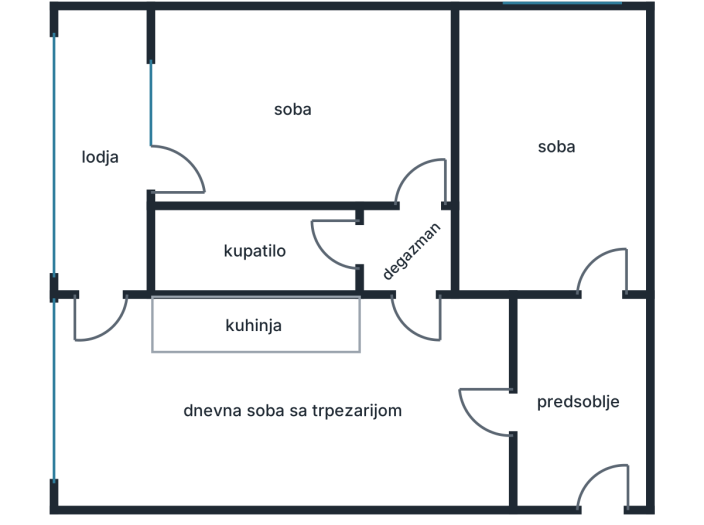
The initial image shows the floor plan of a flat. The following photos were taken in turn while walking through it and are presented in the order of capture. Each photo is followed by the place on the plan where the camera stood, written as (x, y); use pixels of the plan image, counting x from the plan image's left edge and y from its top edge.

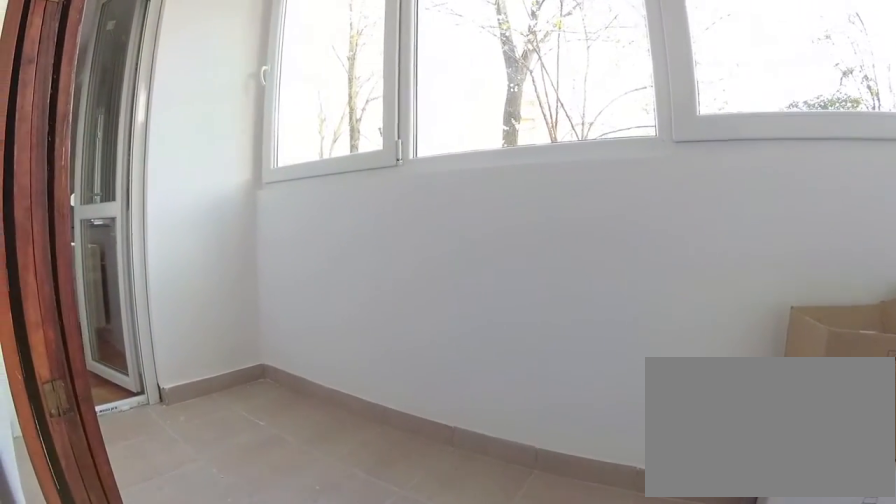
(147, 156)
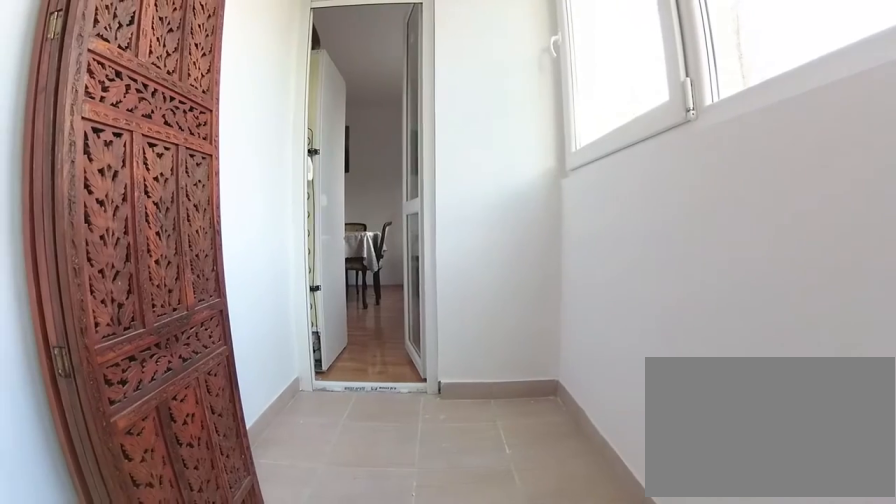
(104, 166)
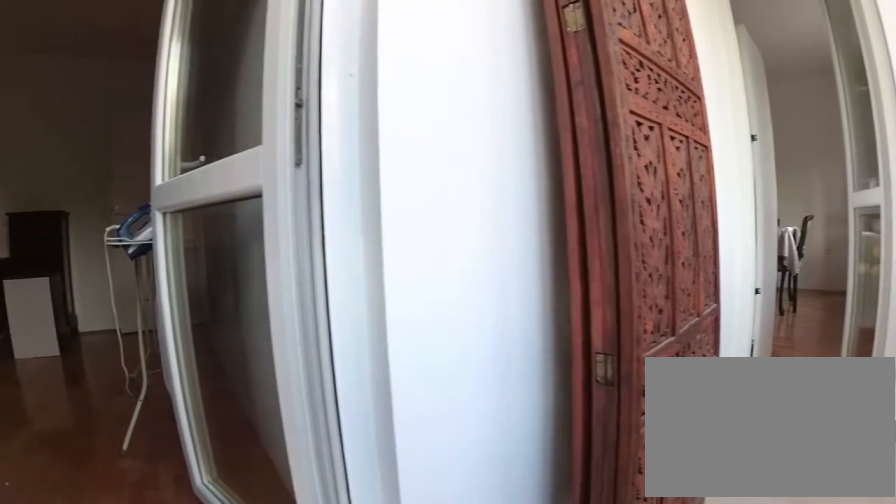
(100, 164)
